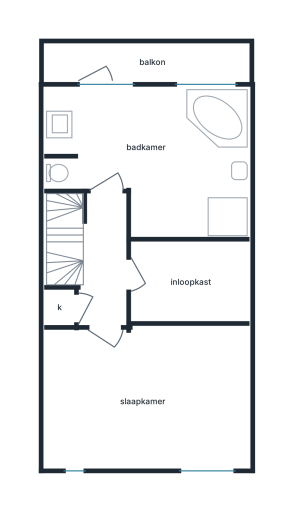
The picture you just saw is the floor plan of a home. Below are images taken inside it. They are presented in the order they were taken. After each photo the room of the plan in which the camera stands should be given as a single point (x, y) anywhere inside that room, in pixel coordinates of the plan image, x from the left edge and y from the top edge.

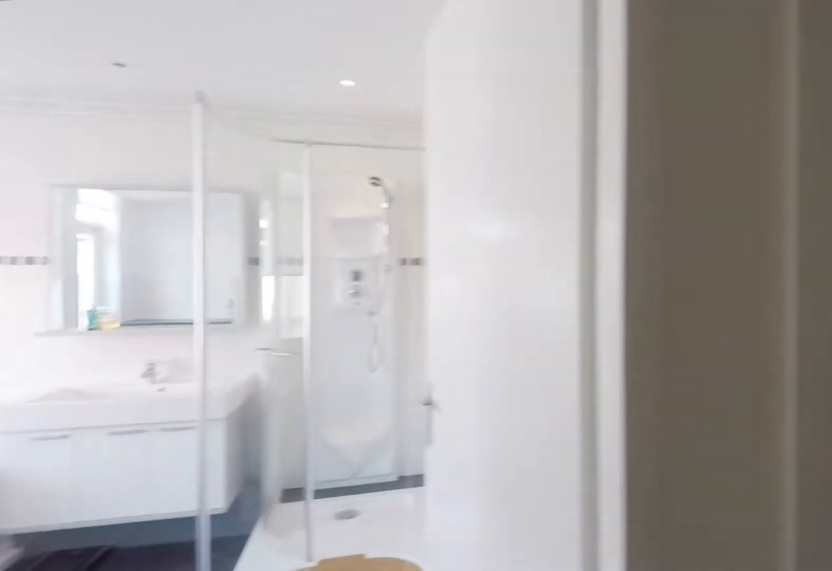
(104, 263)
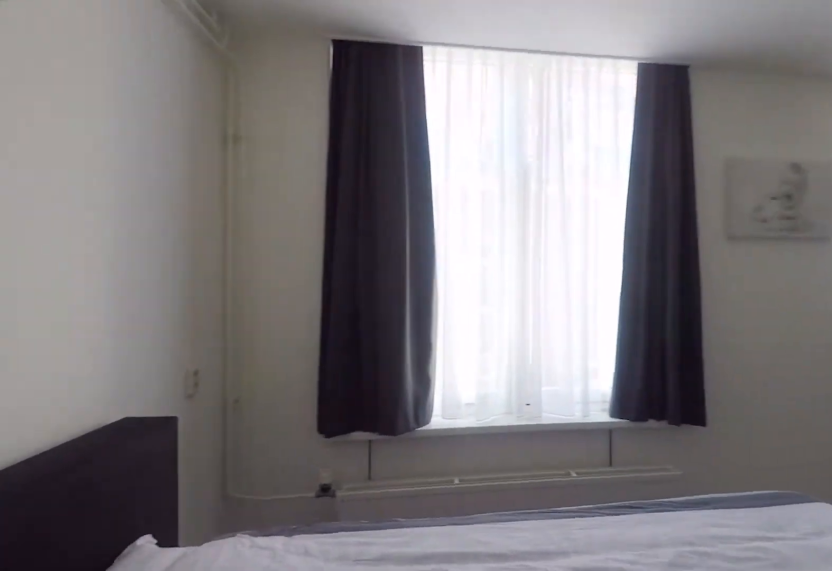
(147, 397)
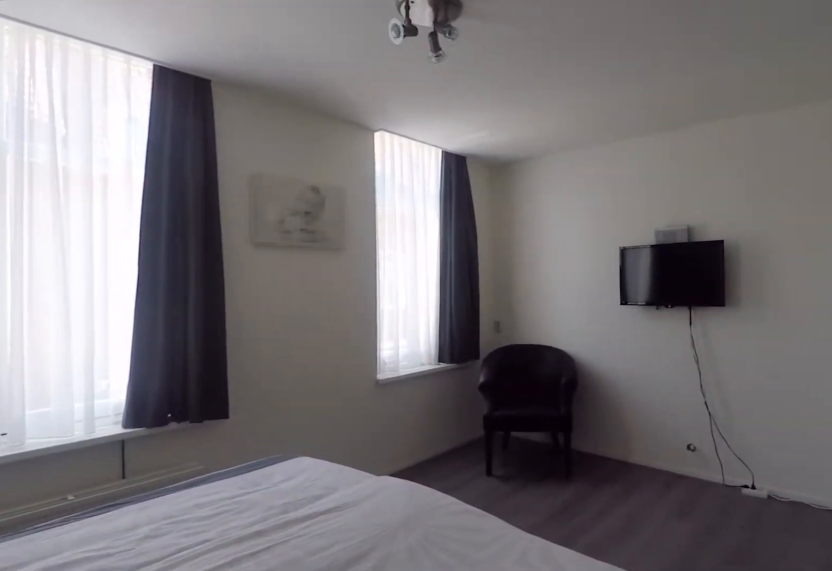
(147, 397)
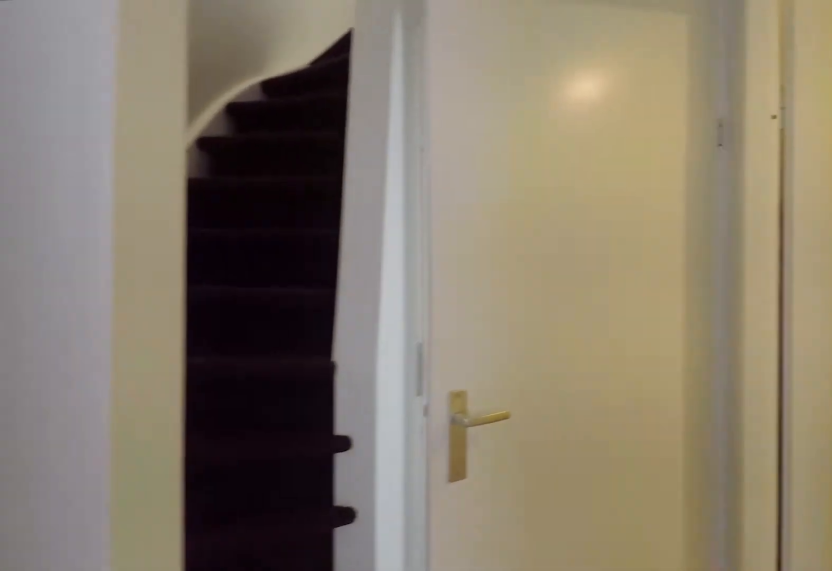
(104, 263)
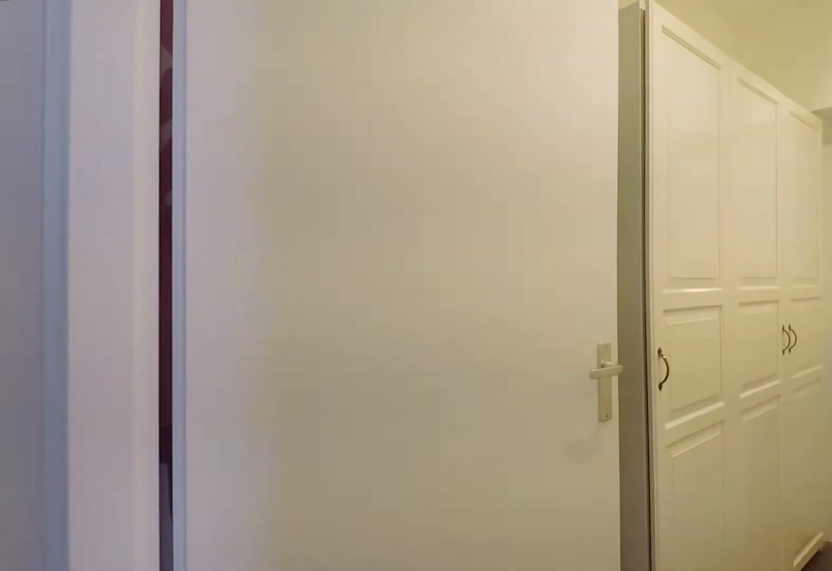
(104, 263)
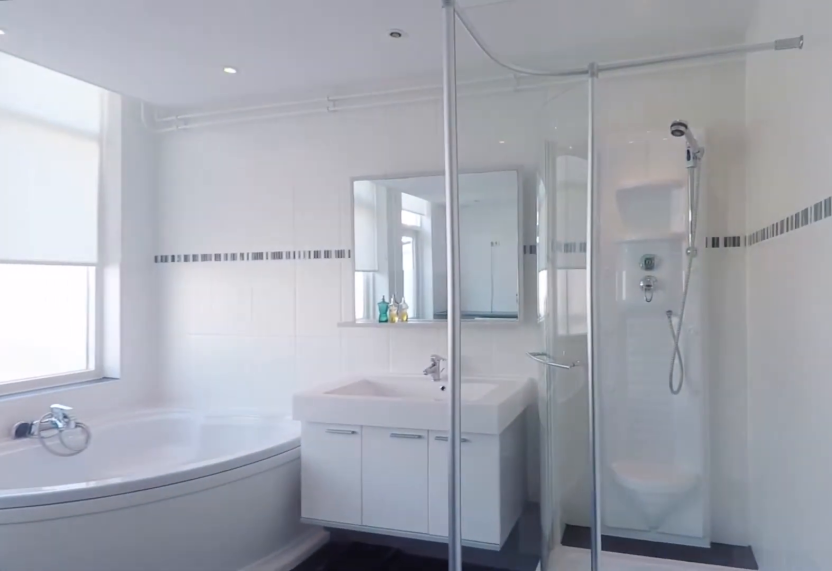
(156, 155)
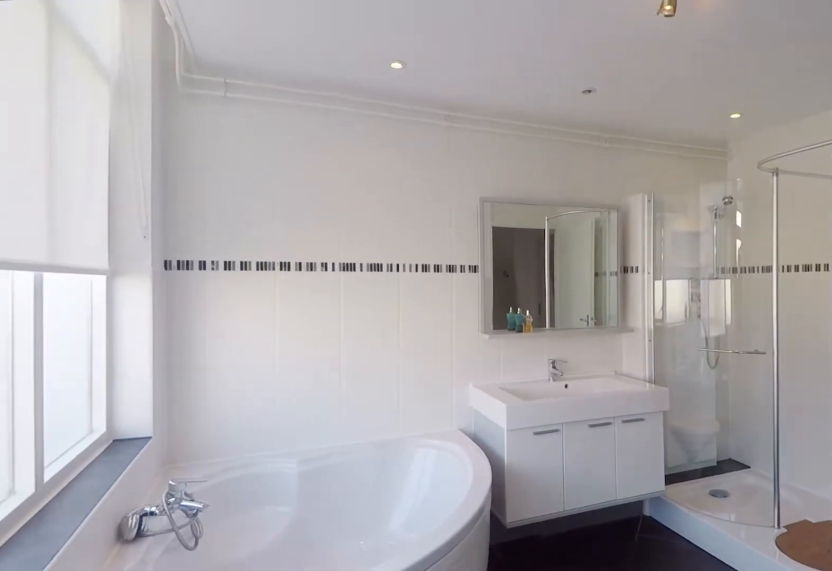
(156, 155)
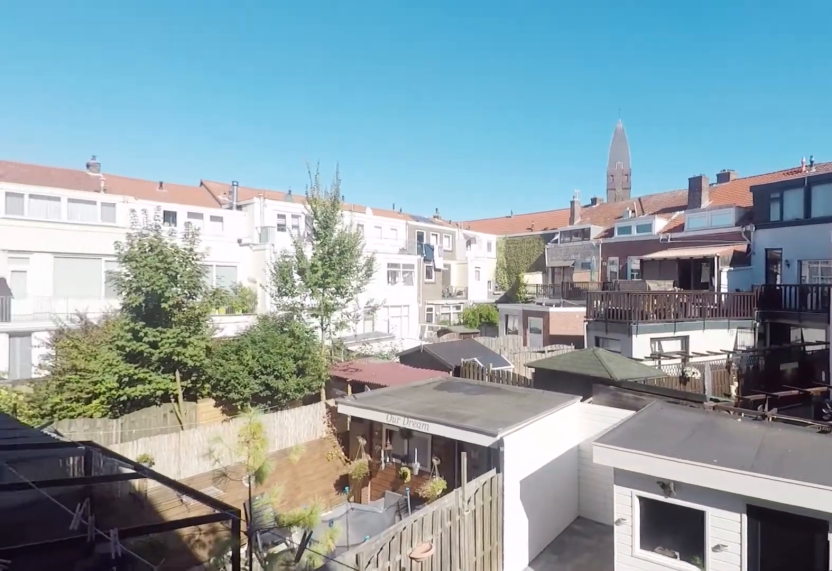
(146, 60)
